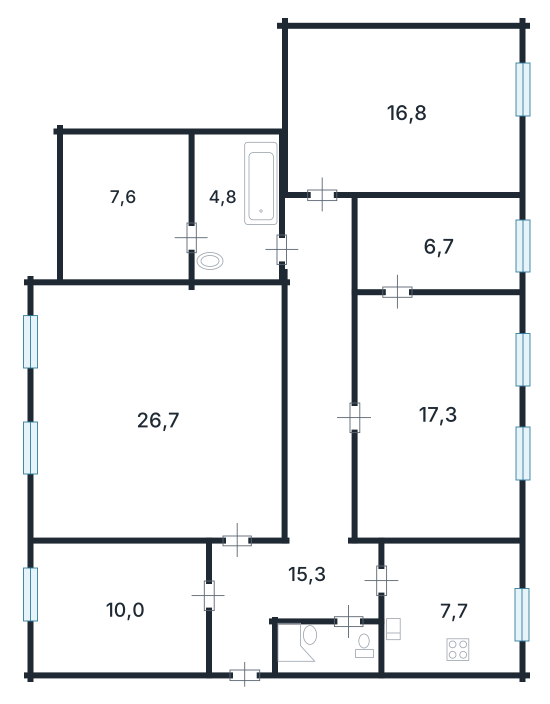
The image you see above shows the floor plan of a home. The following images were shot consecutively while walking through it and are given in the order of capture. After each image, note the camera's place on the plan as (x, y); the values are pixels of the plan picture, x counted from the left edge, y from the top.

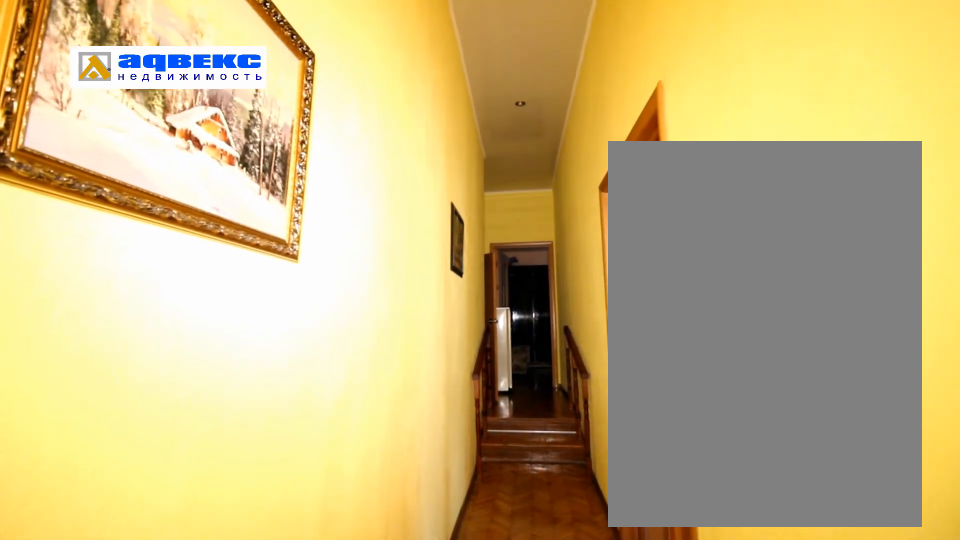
(319, 392)
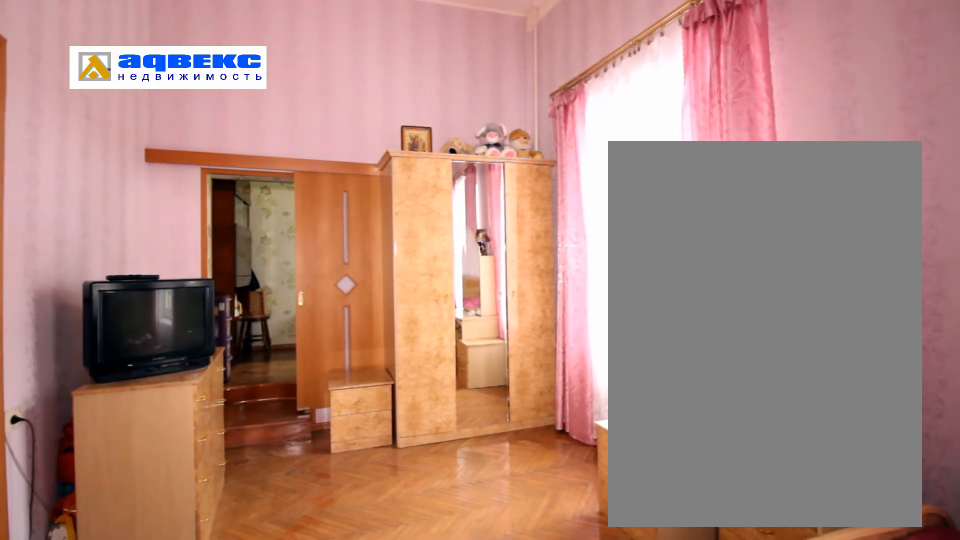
(440, 495)
